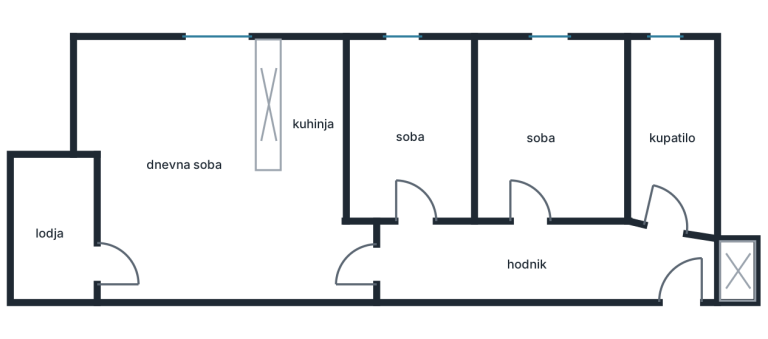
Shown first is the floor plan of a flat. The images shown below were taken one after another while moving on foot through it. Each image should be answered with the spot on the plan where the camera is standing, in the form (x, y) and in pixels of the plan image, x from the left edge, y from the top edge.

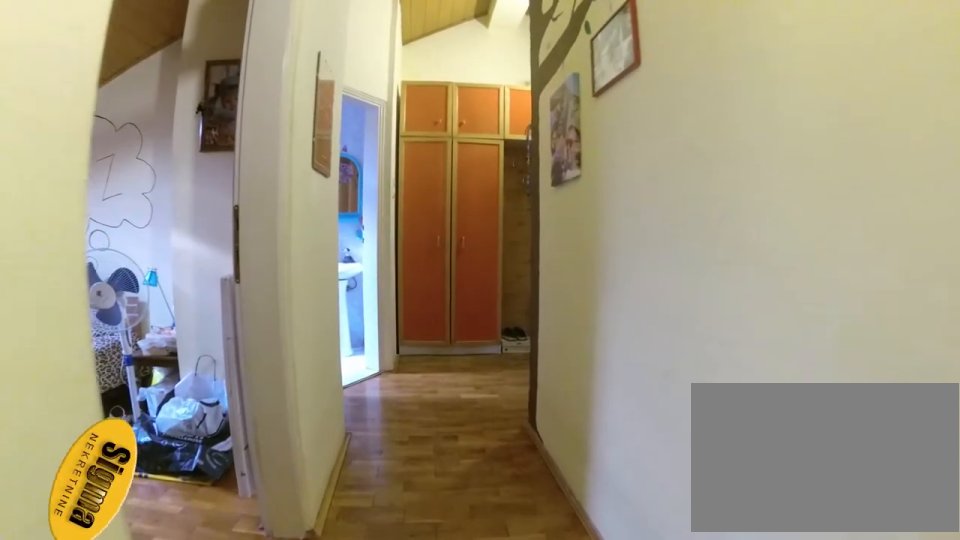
(486, 261)
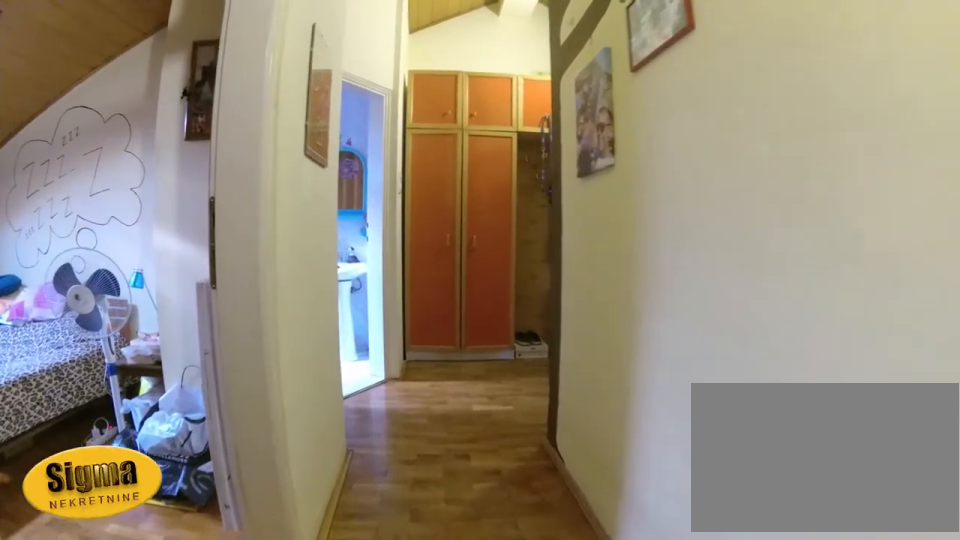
(494, 262)
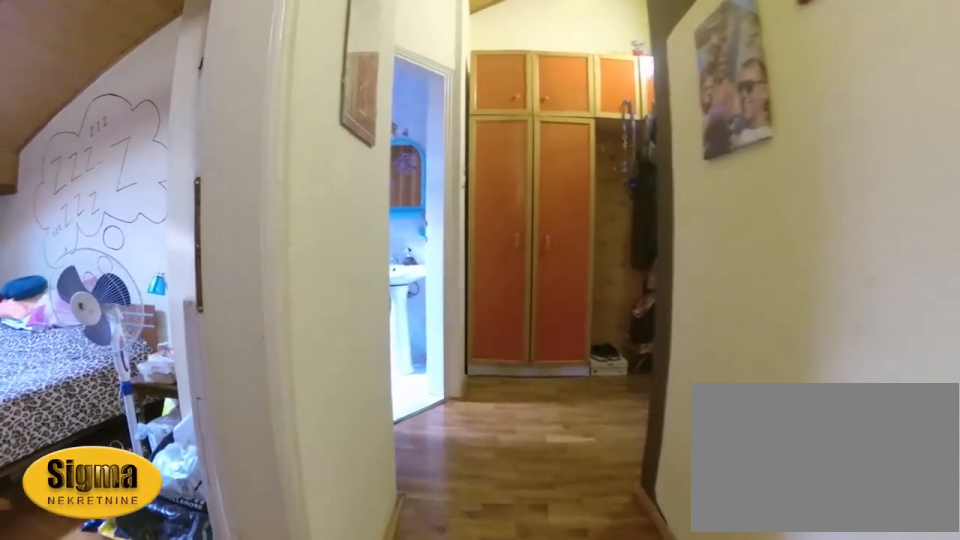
(510, 261)
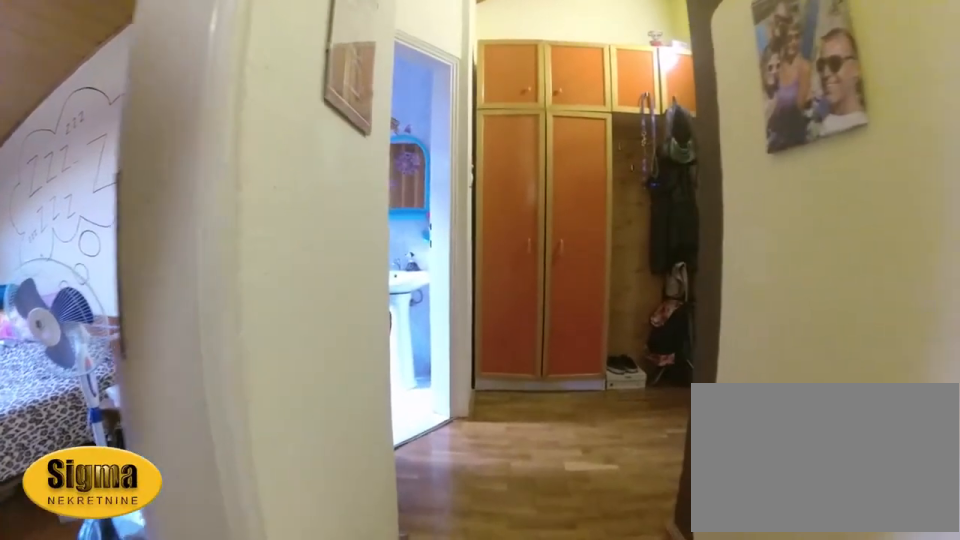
(524, 262)
